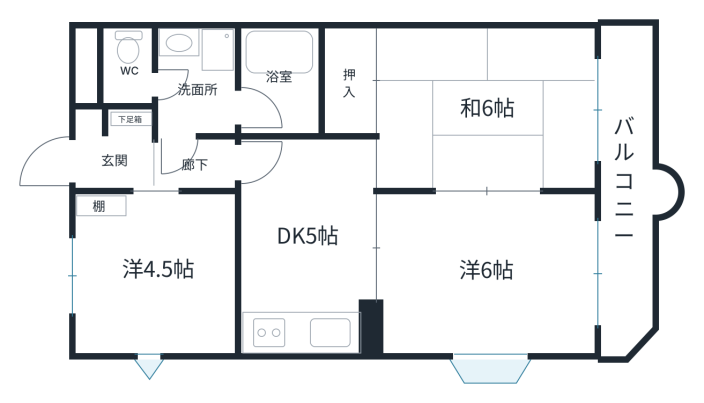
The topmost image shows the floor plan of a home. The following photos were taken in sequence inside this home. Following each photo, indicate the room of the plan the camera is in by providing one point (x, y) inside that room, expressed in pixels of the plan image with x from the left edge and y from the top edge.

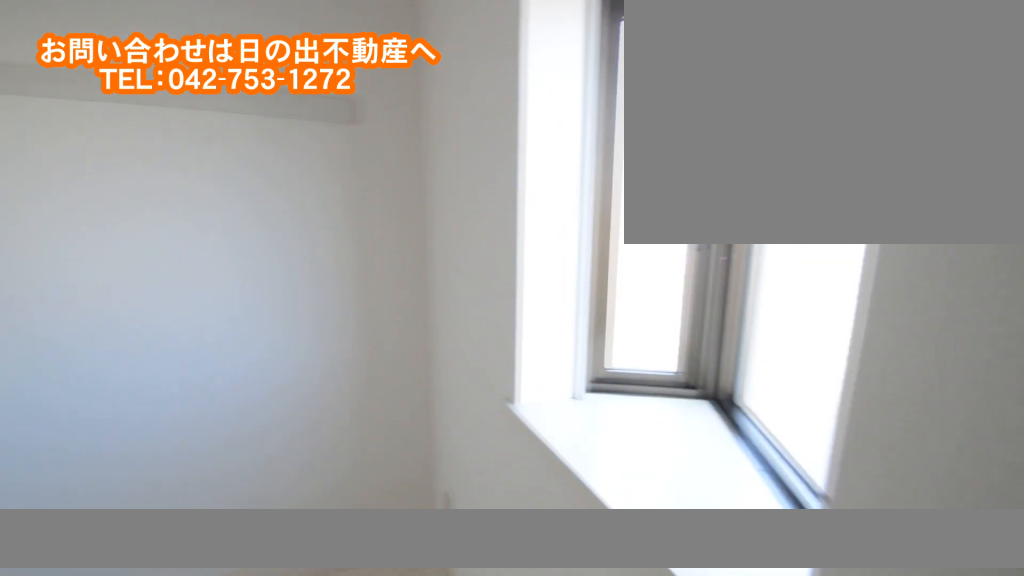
(156, 304)
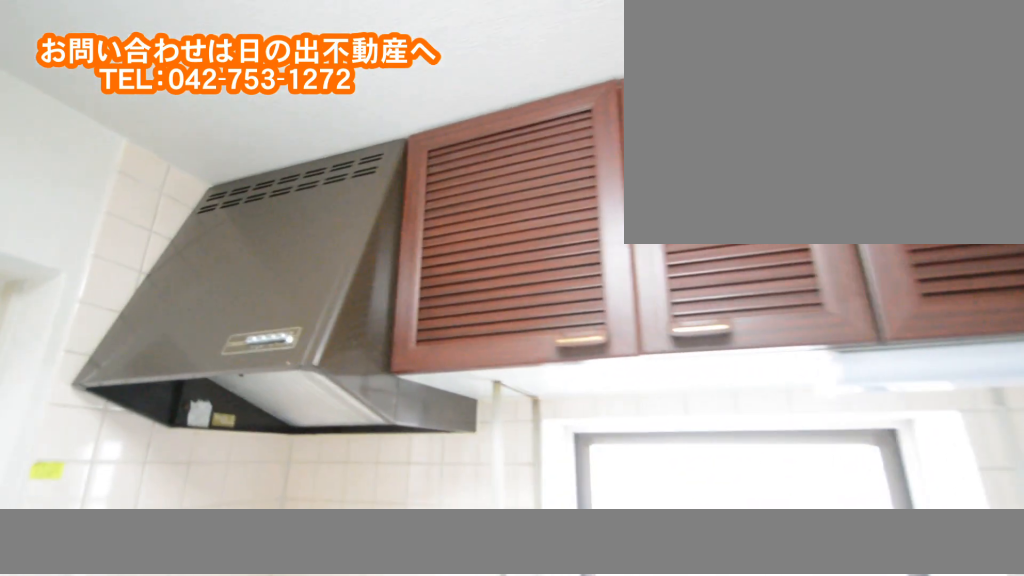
(315, 267)
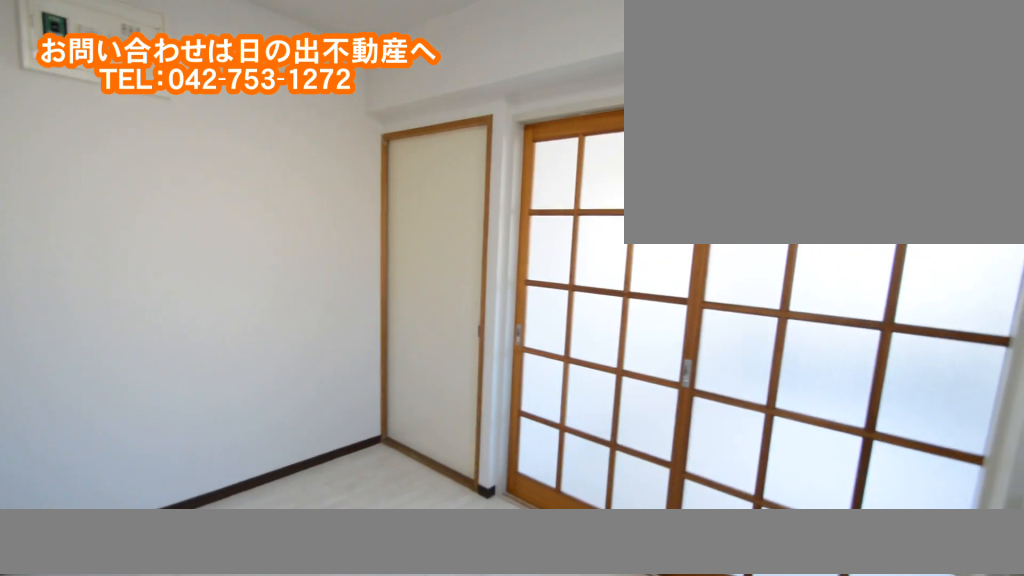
(315, 267)
